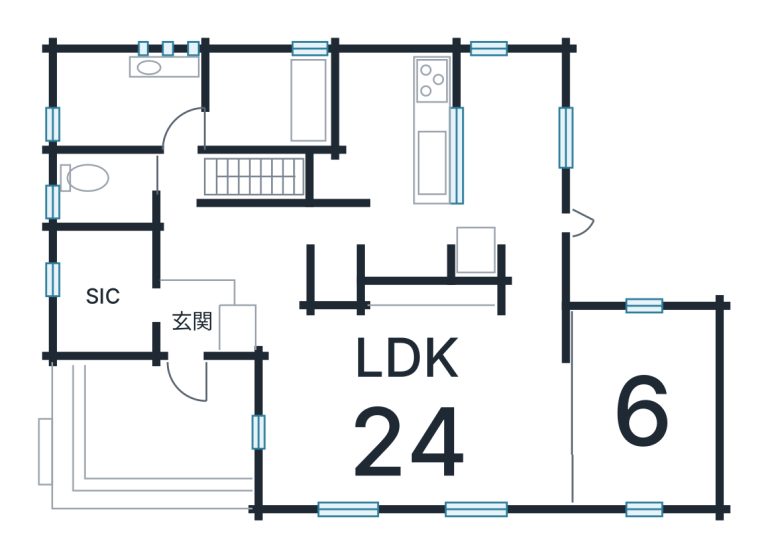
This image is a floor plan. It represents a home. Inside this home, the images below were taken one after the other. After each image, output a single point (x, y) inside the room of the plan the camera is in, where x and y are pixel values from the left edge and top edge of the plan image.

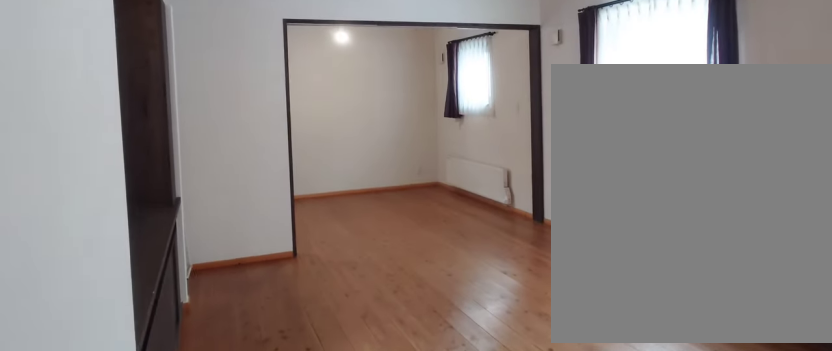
(408, 411)
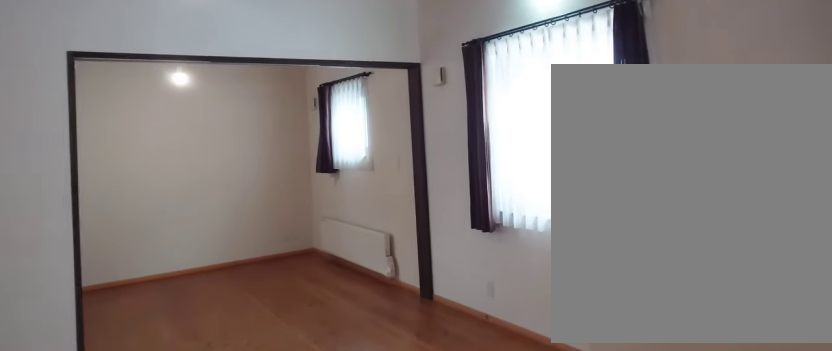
(408, 411)
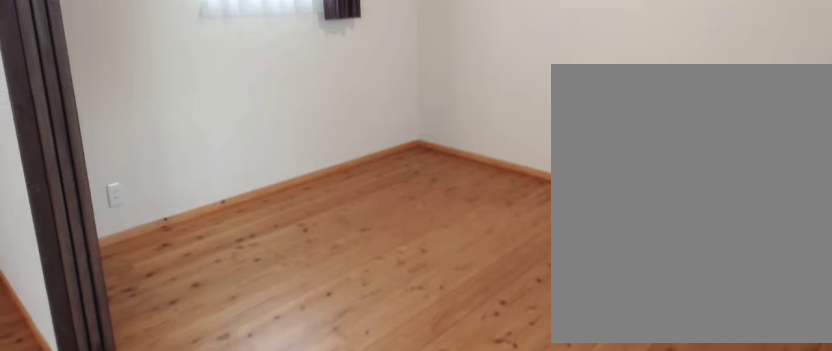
(651, 409)
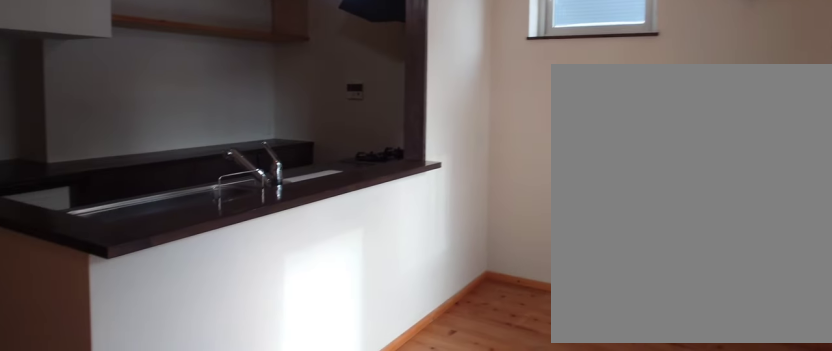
(515, 145)
